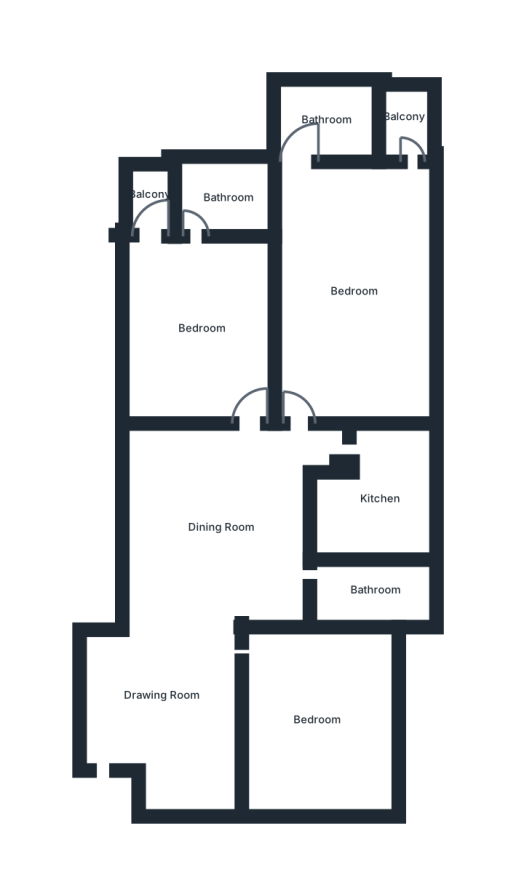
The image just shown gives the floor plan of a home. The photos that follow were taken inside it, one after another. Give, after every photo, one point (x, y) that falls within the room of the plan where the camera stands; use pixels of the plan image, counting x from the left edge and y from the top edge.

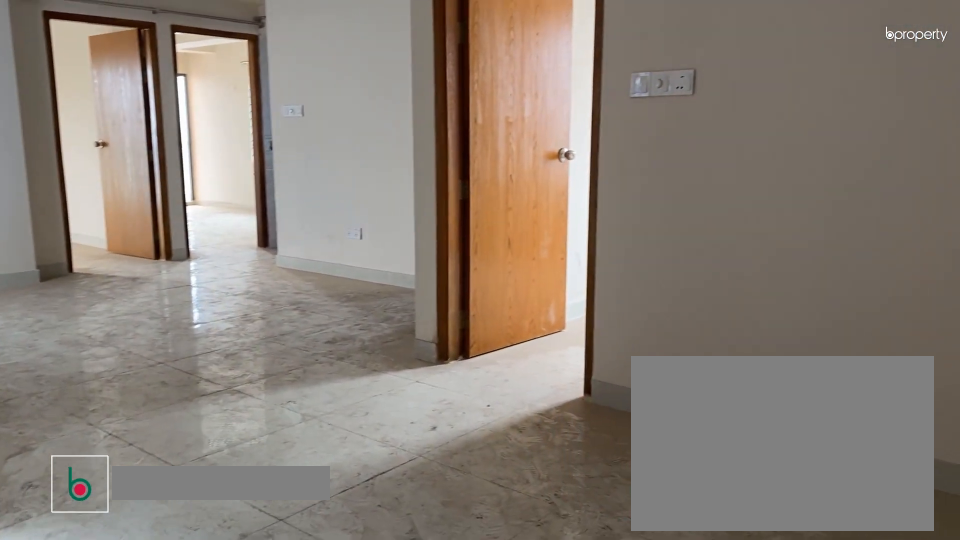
(163, 698)
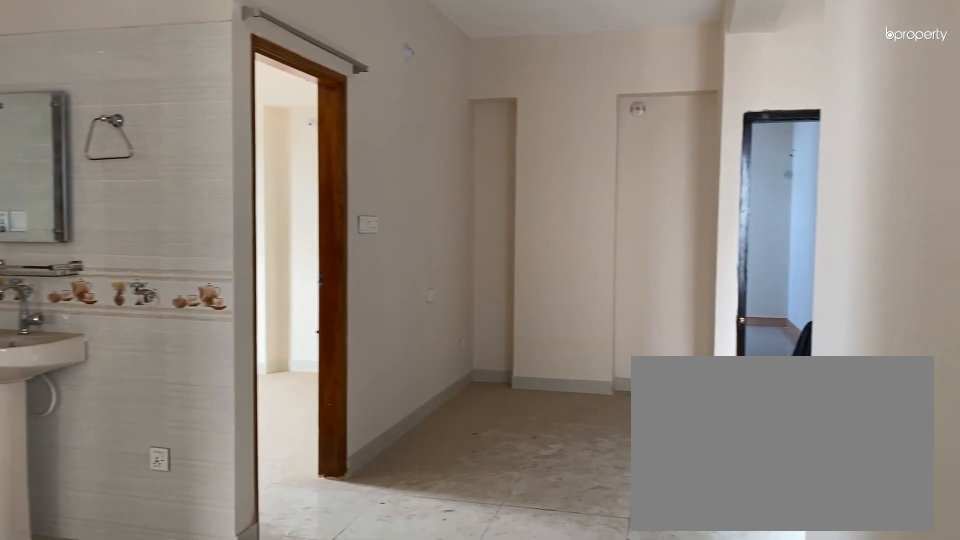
(223, 528)
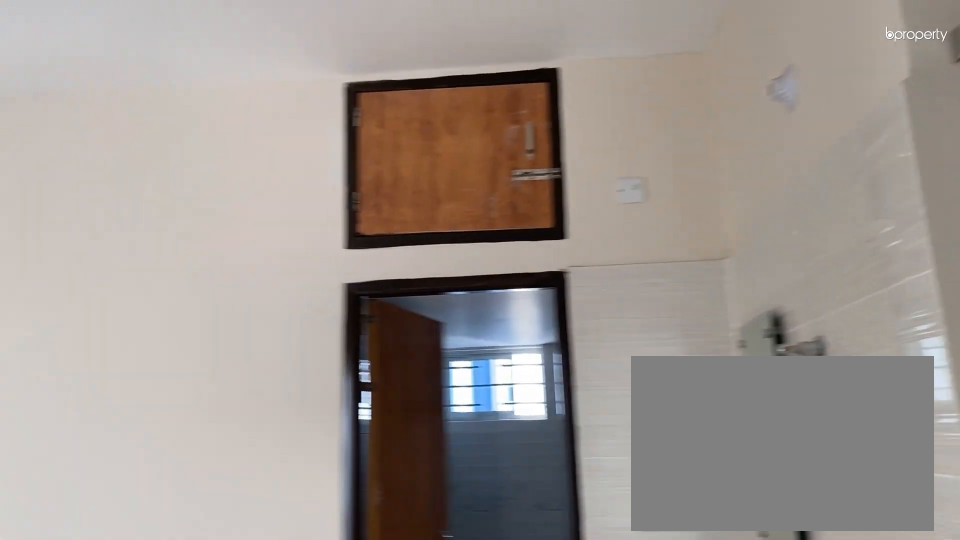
(223, 528)
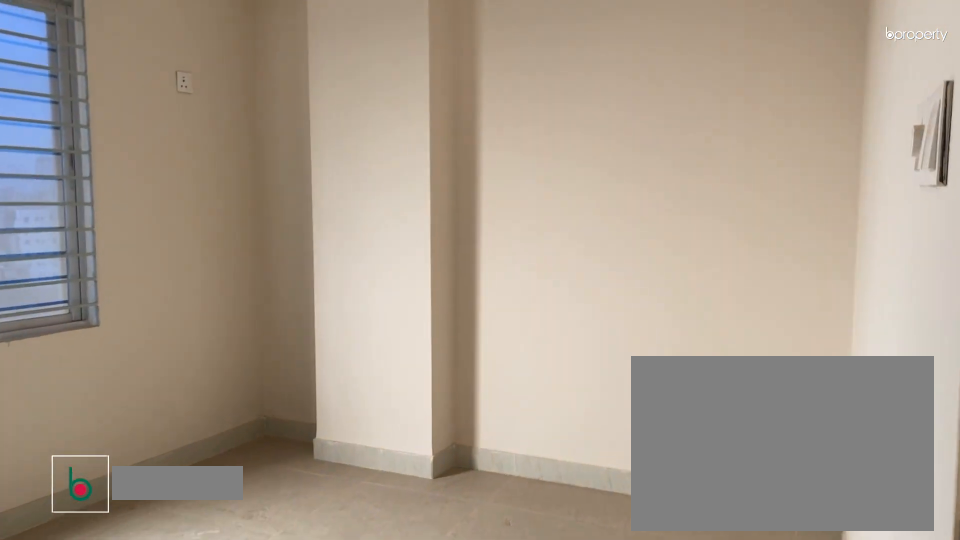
(321, 721)
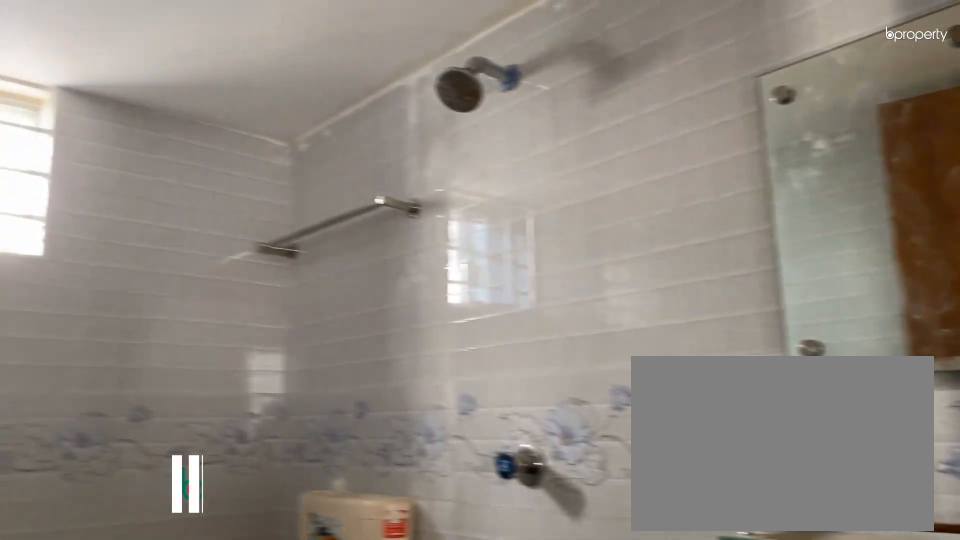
(374, 592)
